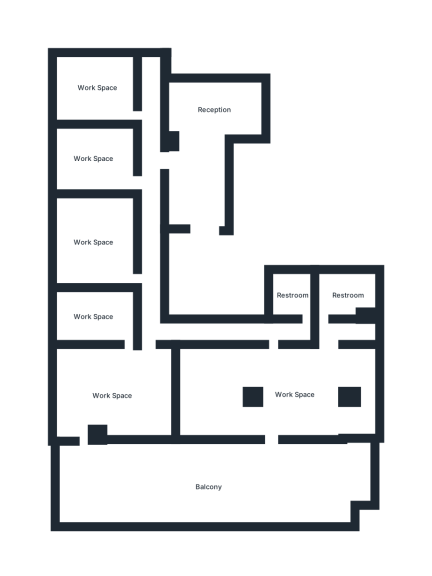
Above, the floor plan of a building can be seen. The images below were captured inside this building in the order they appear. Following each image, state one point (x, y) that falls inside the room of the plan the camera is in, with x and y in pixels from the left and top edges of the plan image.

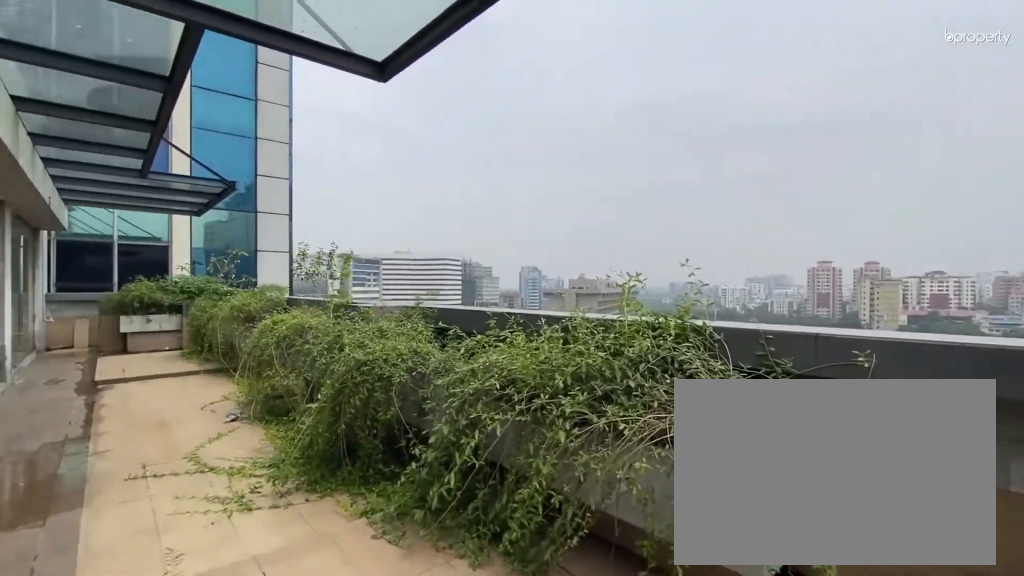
(120, 492)
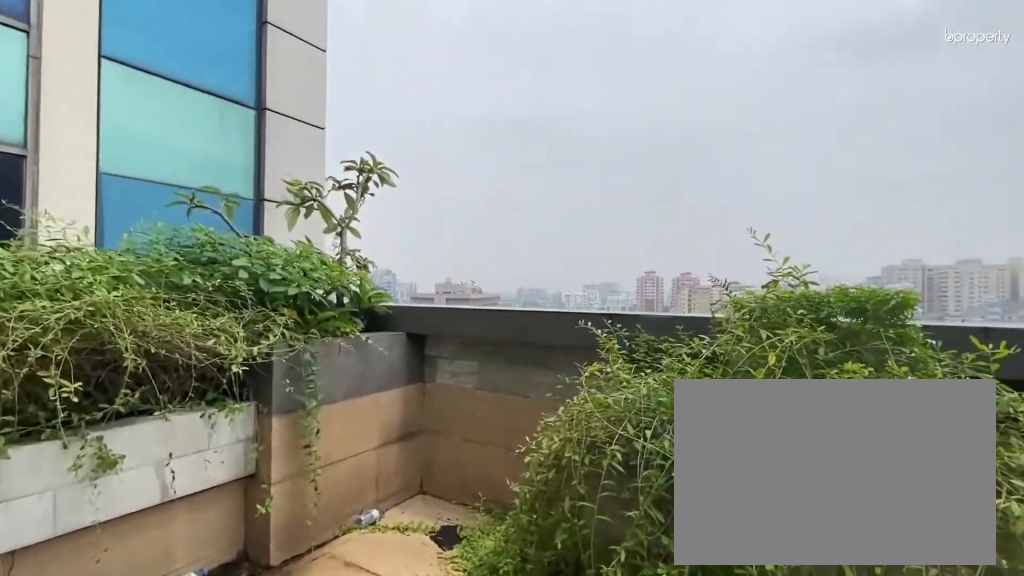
(252, 492)
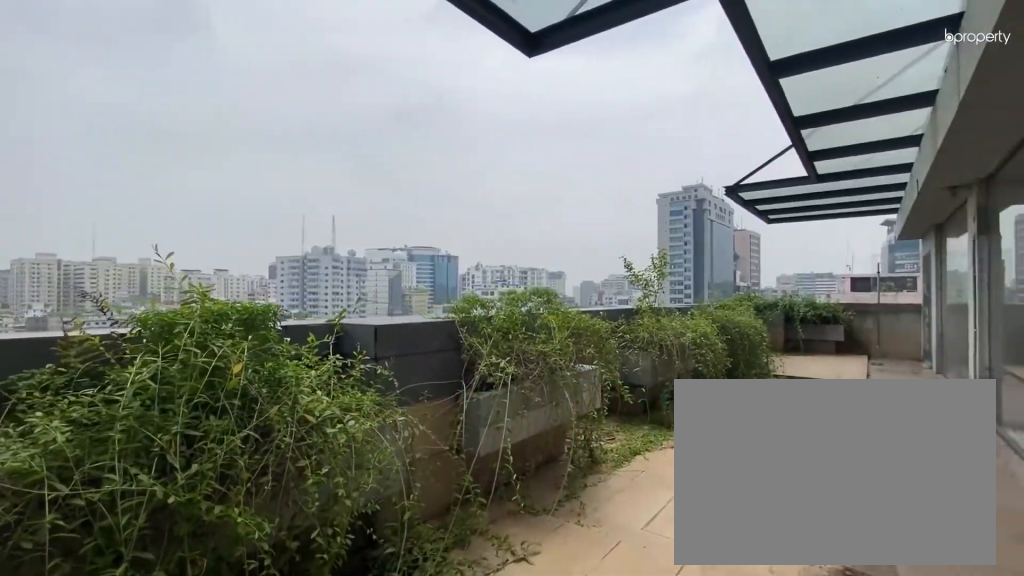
(252, 492)
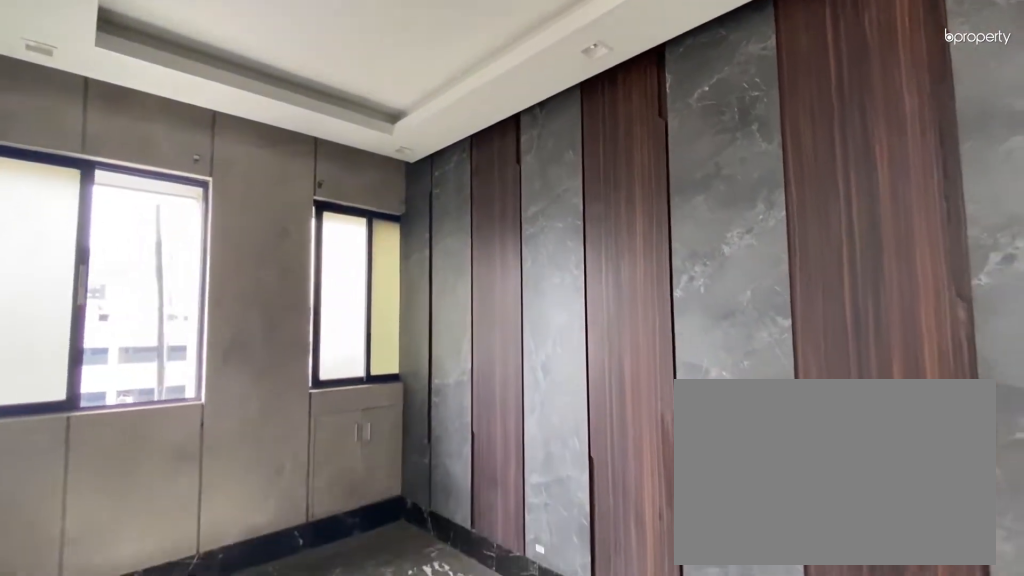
(92, 317)
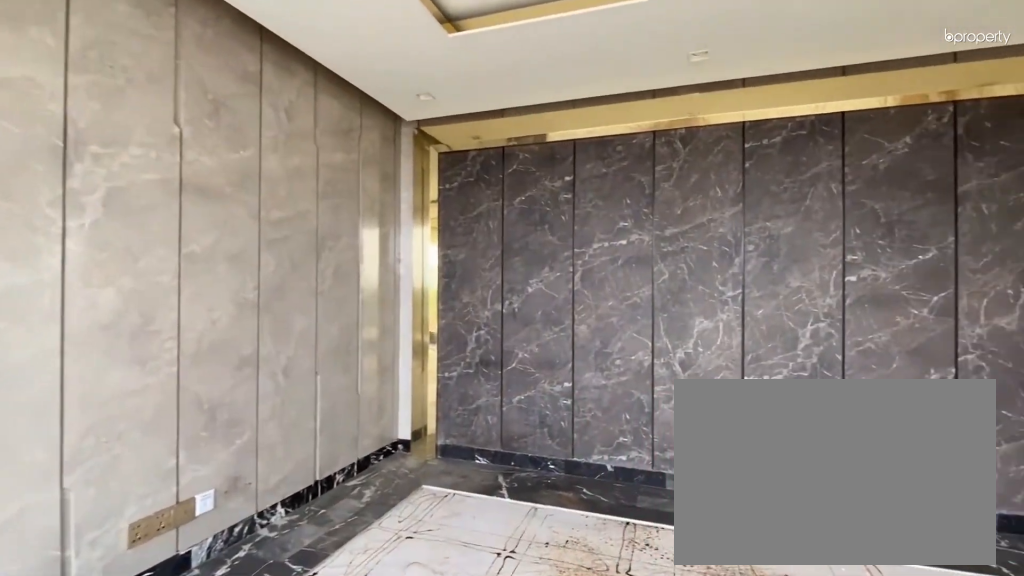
(282, 390)
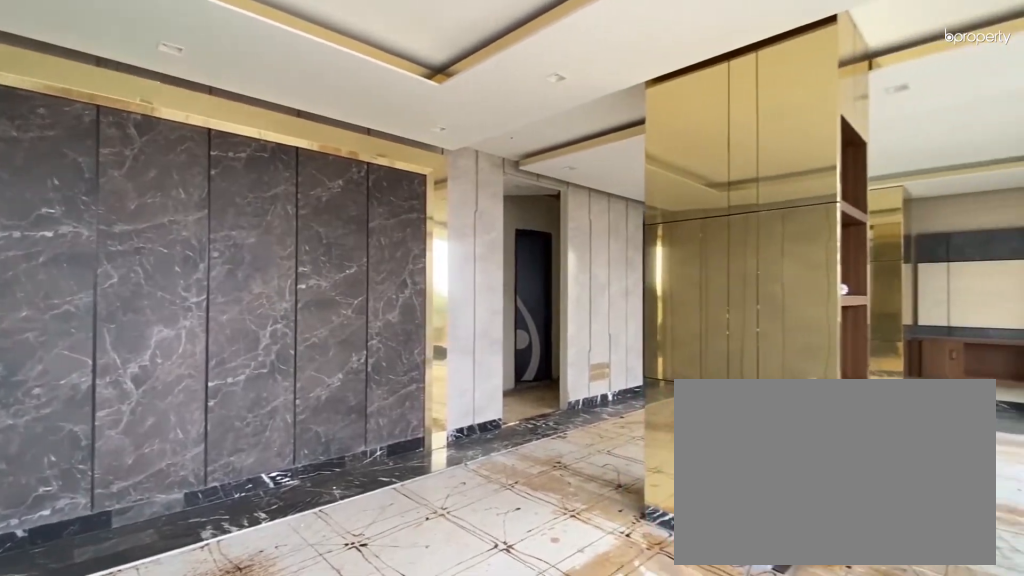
(282, 390)
